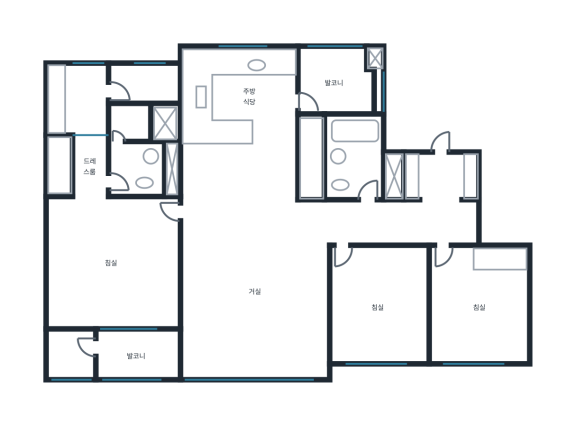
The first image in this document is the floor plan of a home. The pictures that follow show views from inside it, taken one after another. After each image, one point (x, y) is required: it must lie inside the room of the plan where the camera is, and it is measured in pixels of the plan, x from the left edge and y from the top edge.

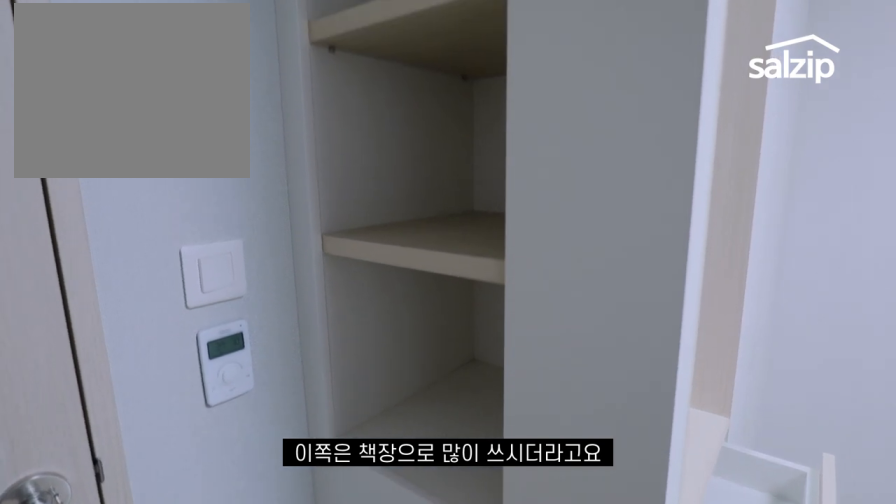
(478, 304)
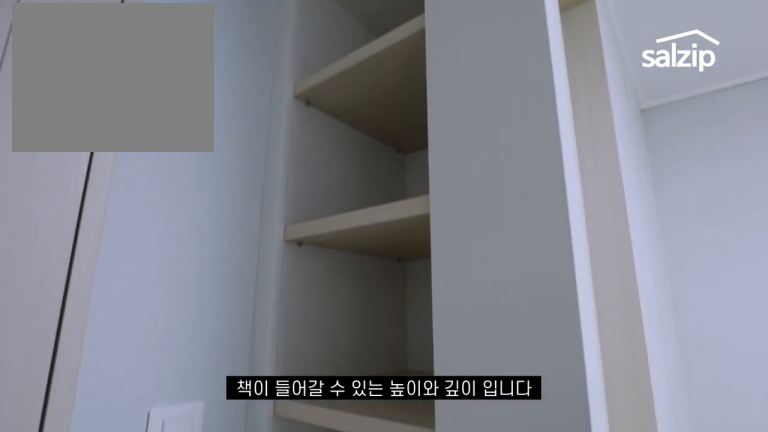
(478, 304)
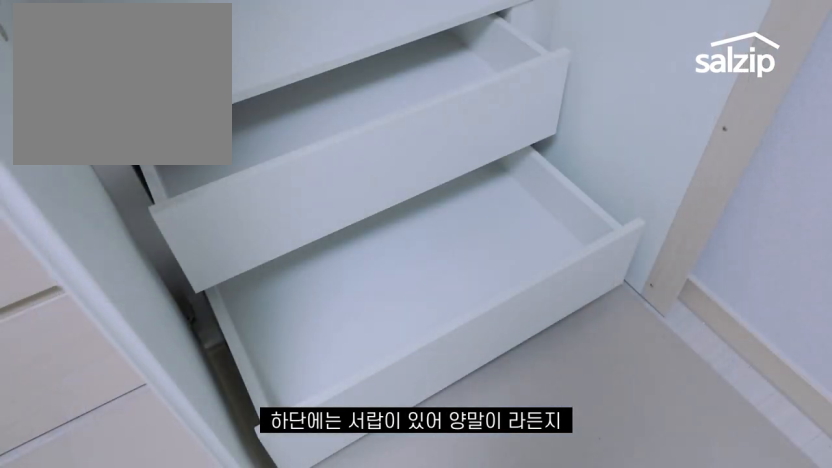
(472, 317)
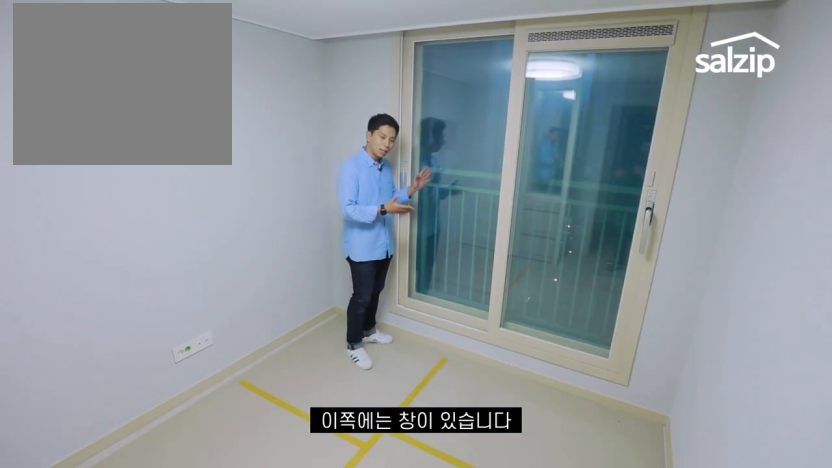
(477, 305)
